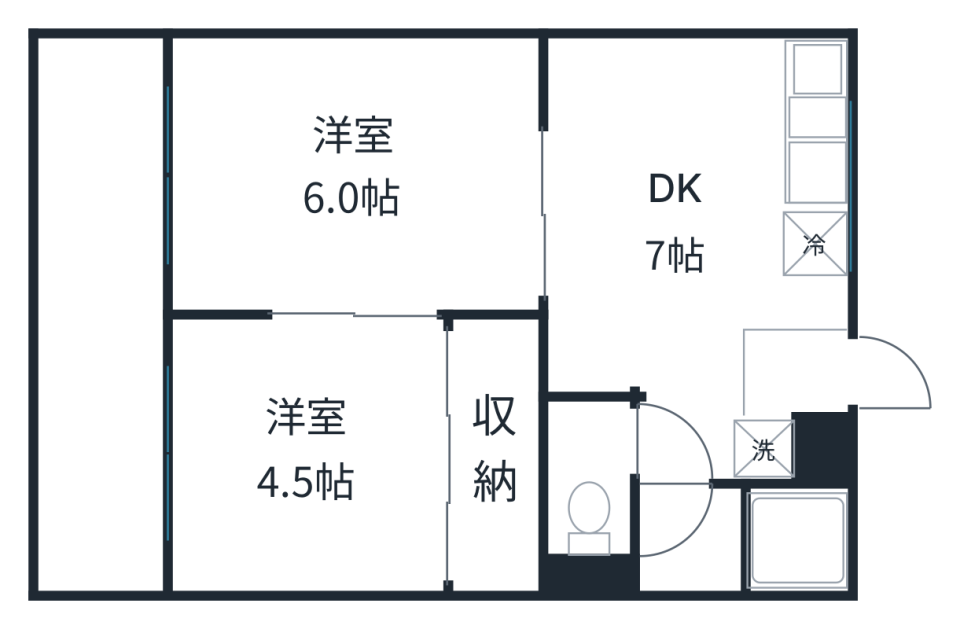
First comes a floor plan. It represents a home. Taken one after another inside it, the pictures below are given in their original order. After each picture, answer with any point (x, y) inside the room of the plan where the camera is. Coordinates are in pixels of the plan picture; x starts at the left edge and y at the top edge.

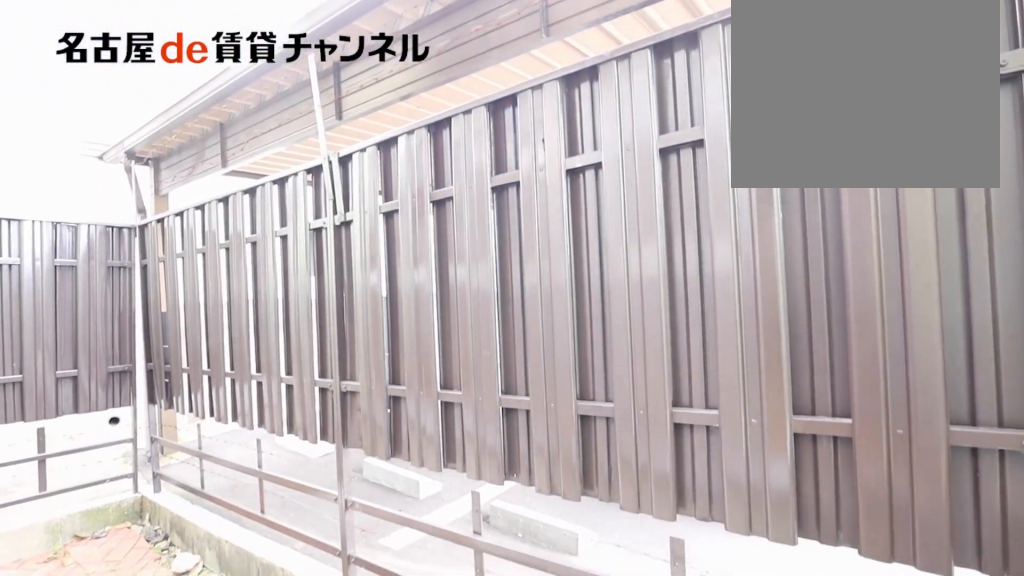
(112, 317)
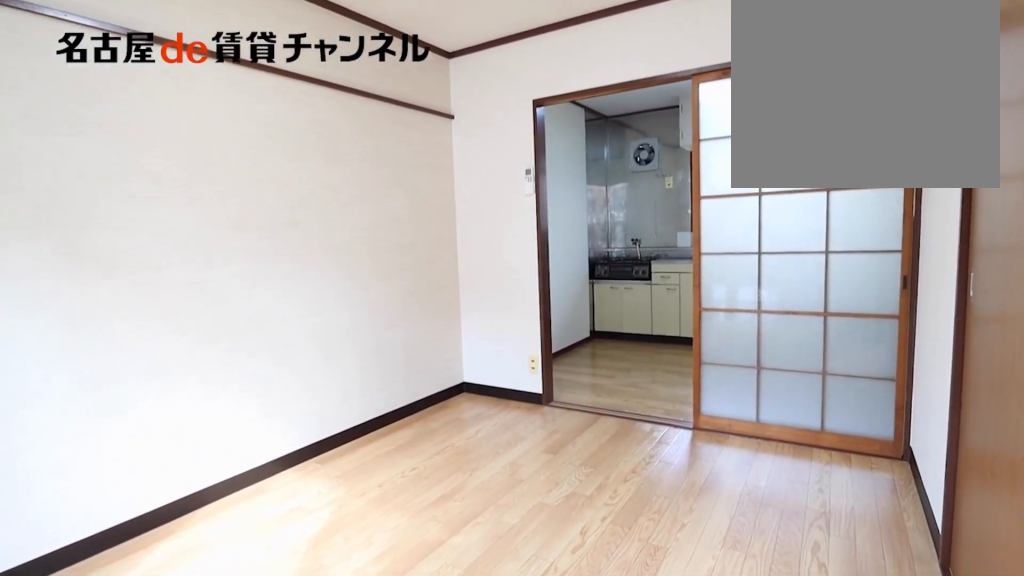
(350, 171)
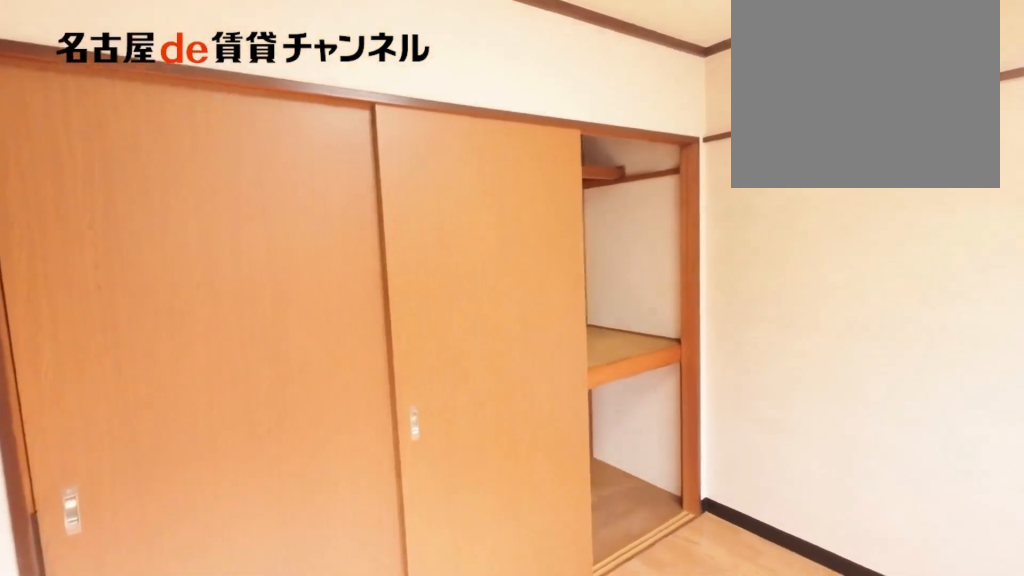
(308, 459)
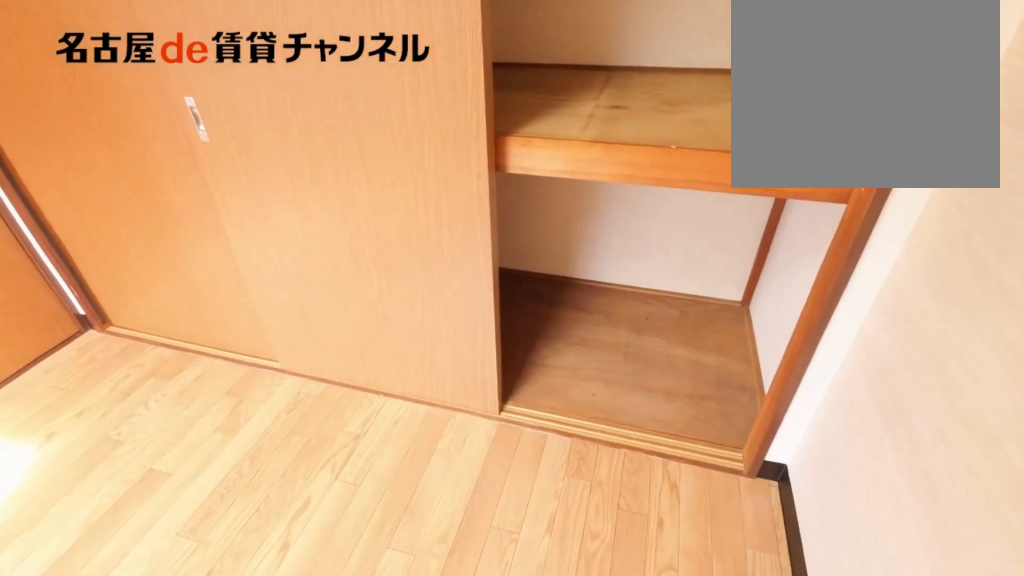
(308, 459)
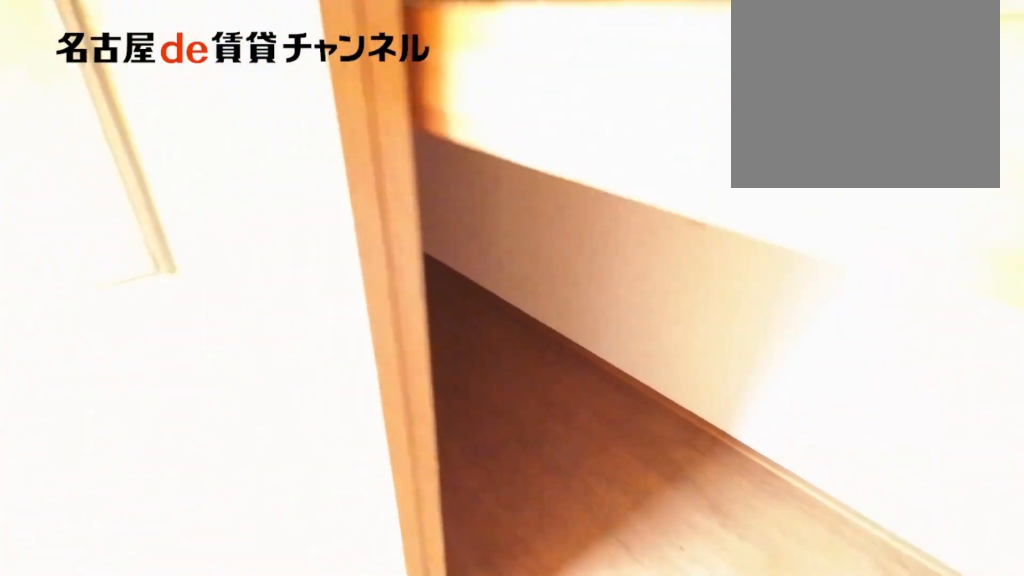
(494, 456)
